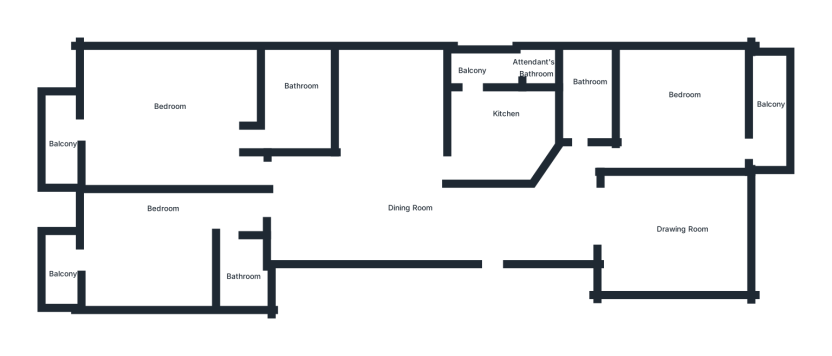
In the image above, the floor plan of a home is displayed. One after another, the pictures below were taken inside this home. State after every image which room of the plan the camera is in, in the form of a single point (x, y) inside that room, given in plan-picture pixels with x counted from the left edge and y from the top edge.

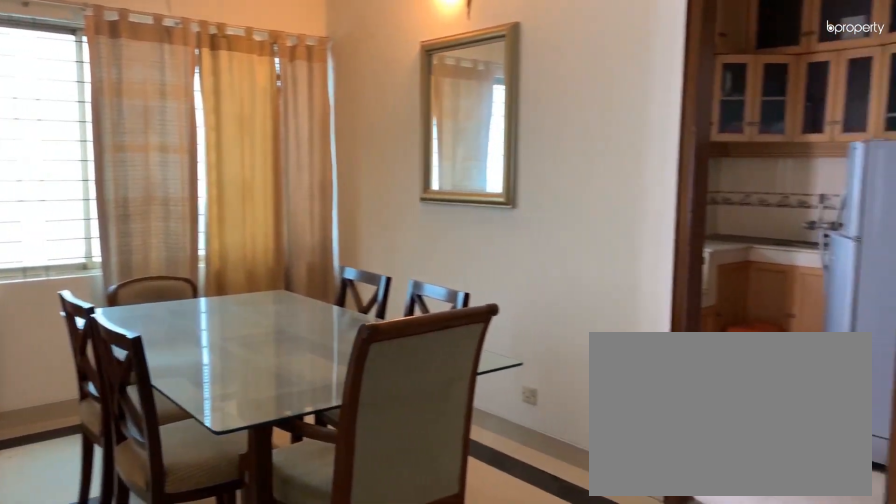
(389, 203)
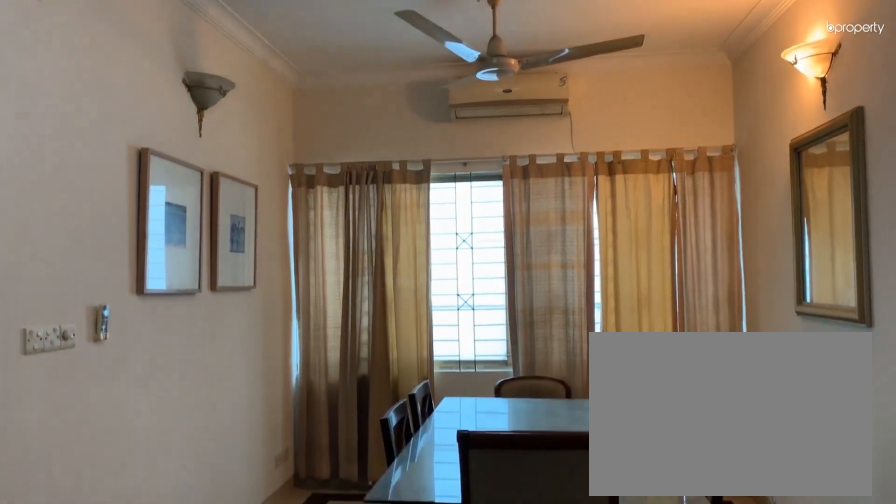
(415, 217)
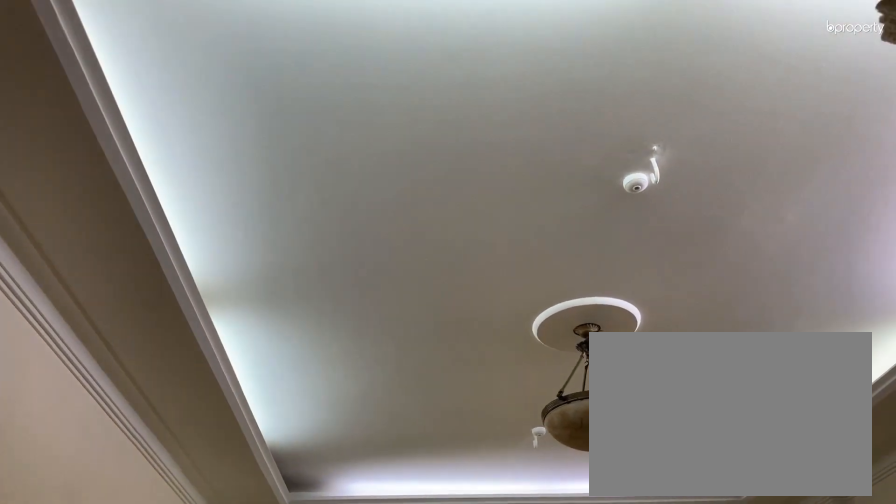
(675, 235)
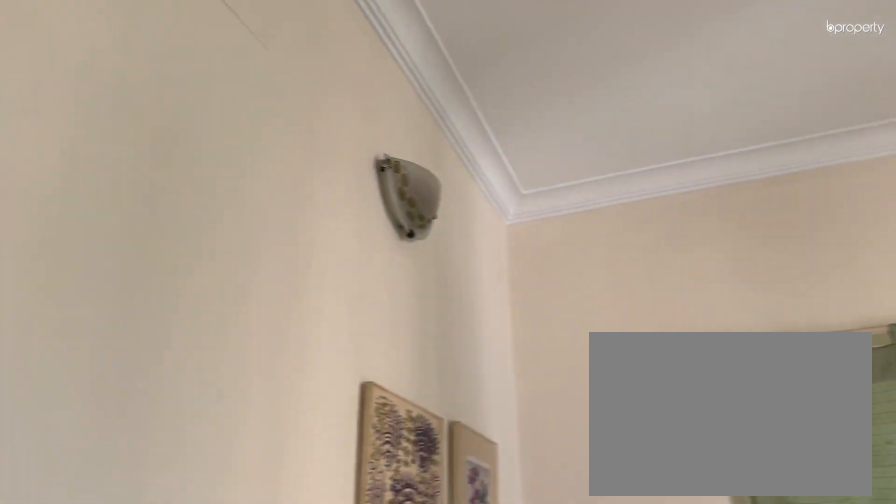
(692, 119)
